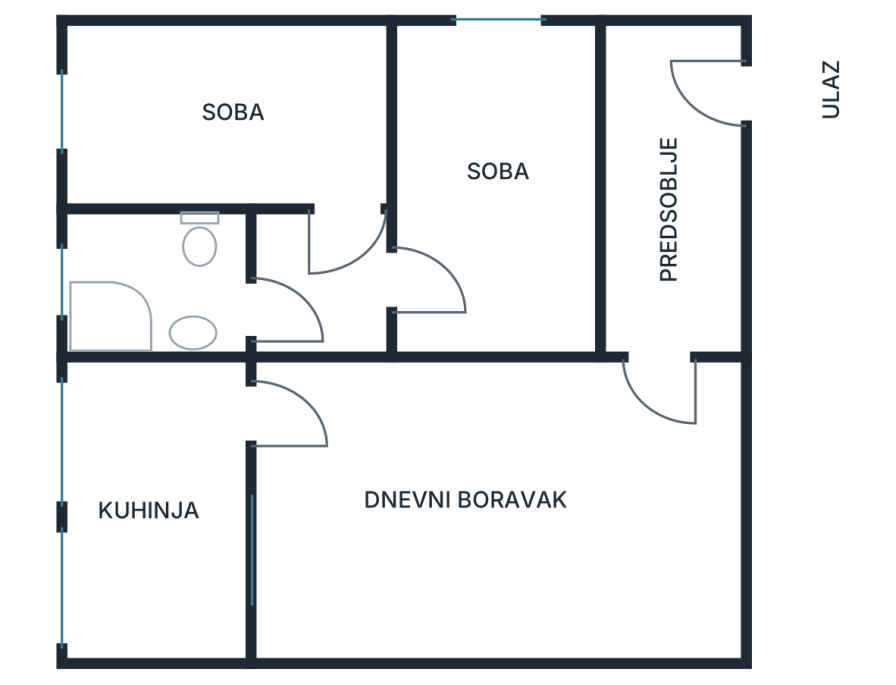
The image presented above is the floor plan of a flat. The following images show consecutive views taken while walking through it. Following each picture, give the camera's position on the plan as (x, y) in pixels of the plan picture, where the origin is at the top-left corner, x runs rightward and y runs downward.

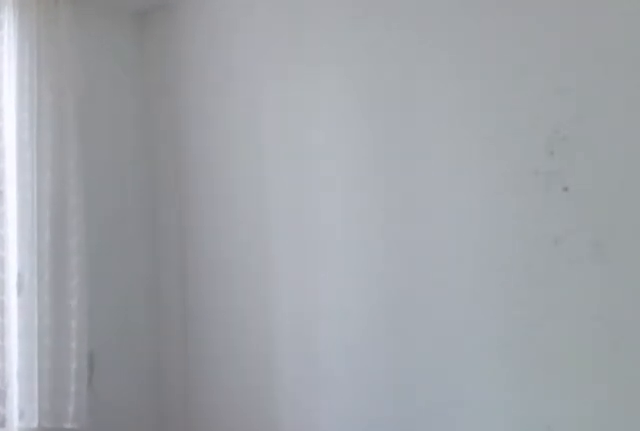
(273, 154)
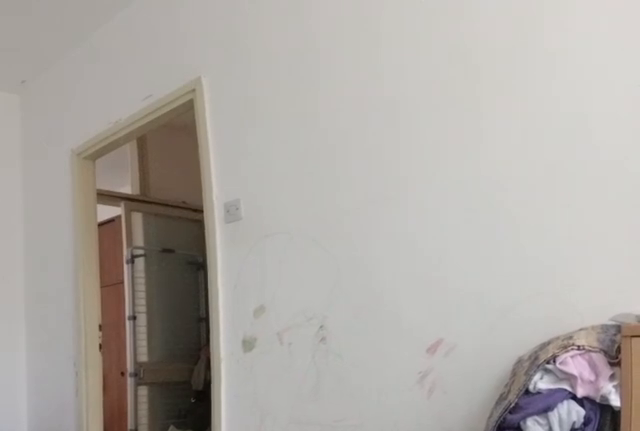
(72, 80)
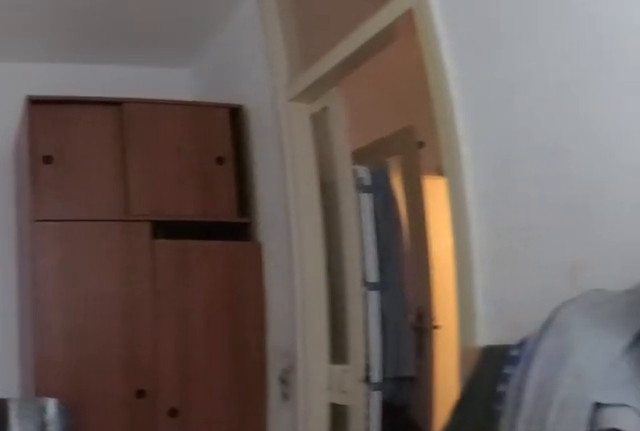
(463, 72)
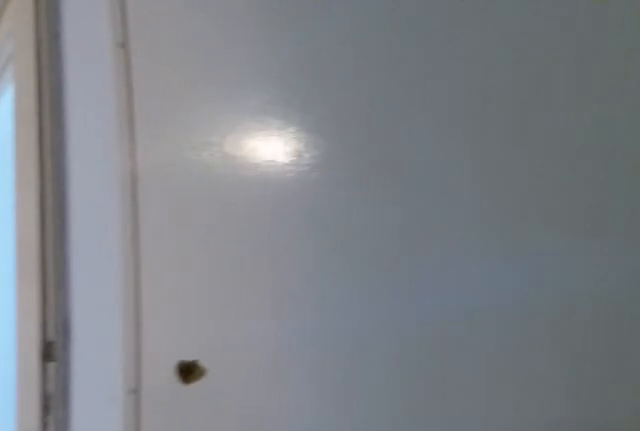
(313, 259)
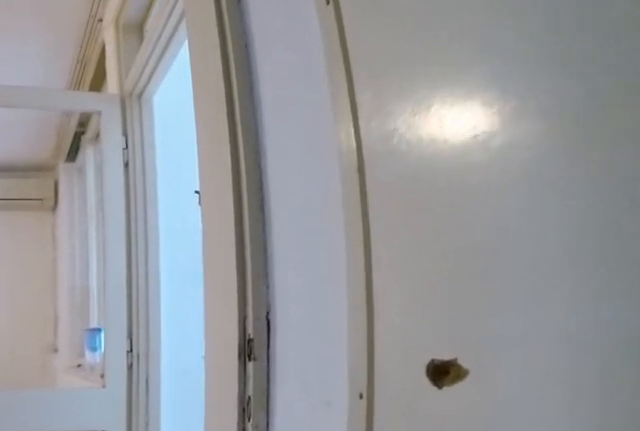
(326, 275)
